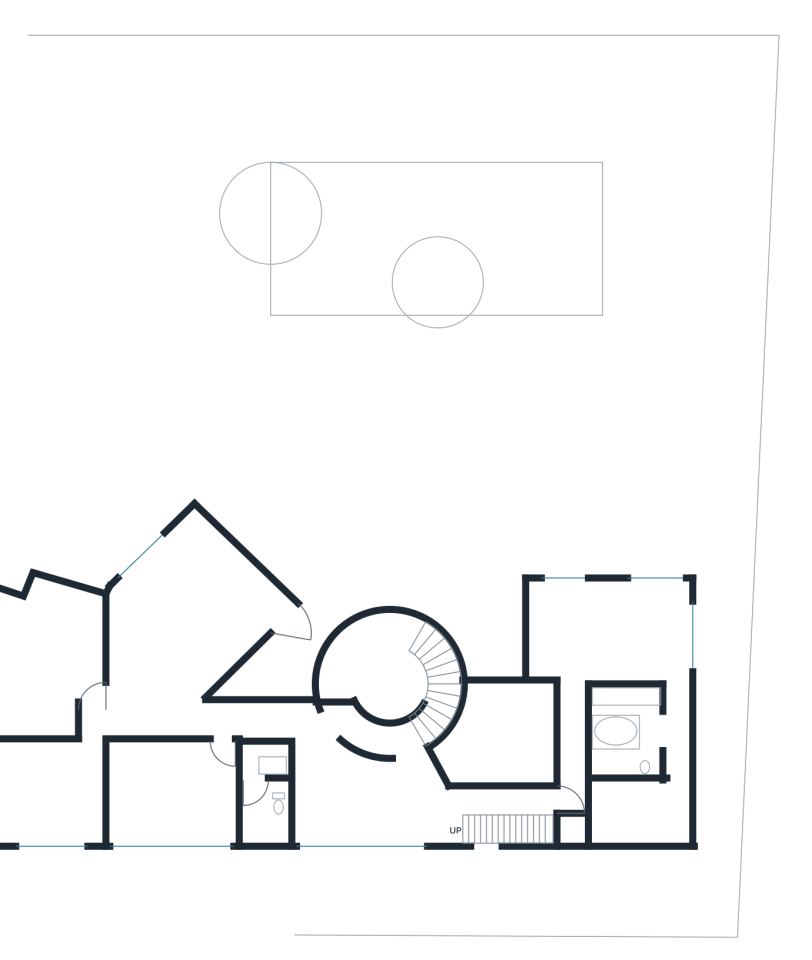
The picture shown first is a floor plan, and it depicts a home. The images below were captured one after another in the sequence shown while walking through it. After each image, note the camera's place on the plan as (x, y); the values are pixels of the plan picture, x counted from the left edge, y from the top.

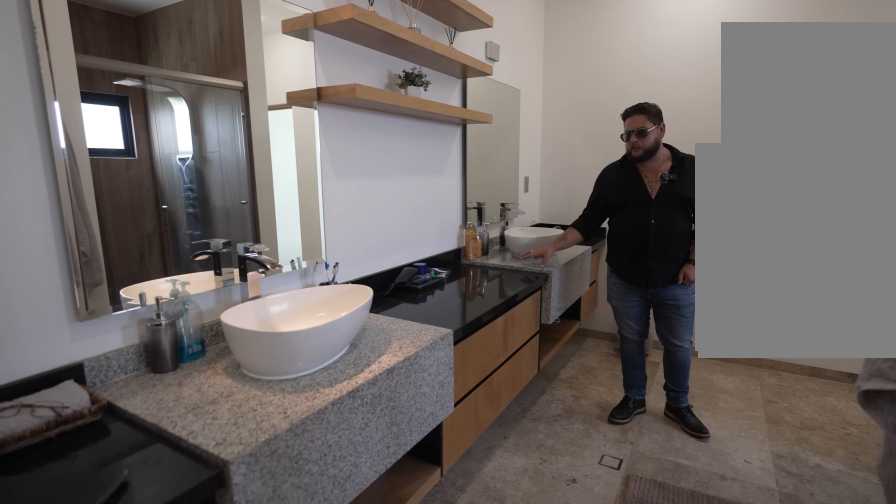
(654, 729)
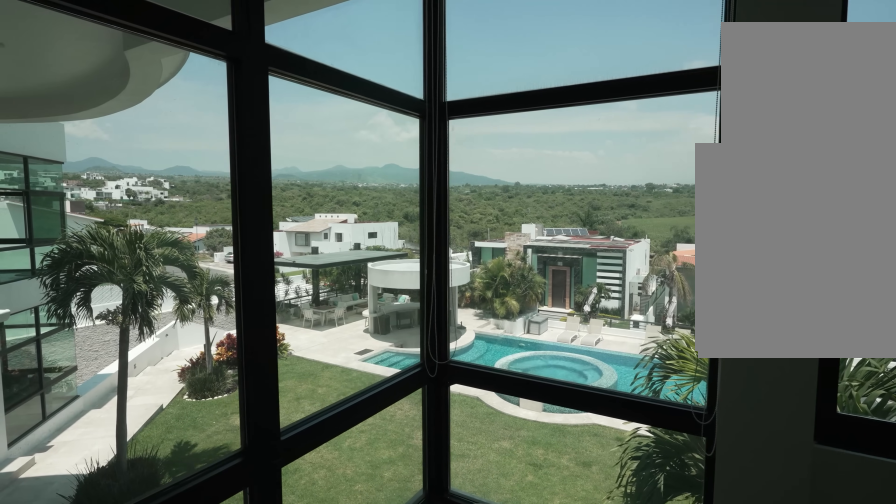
(595, 600)
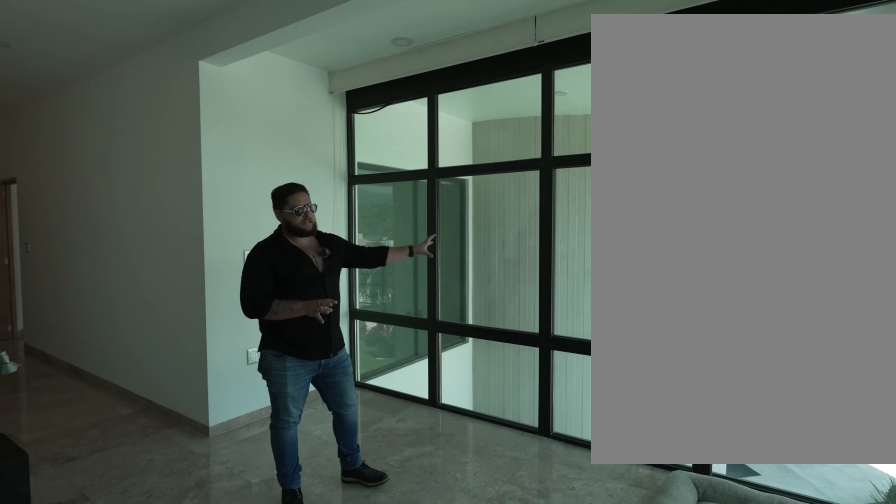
(595, 600)
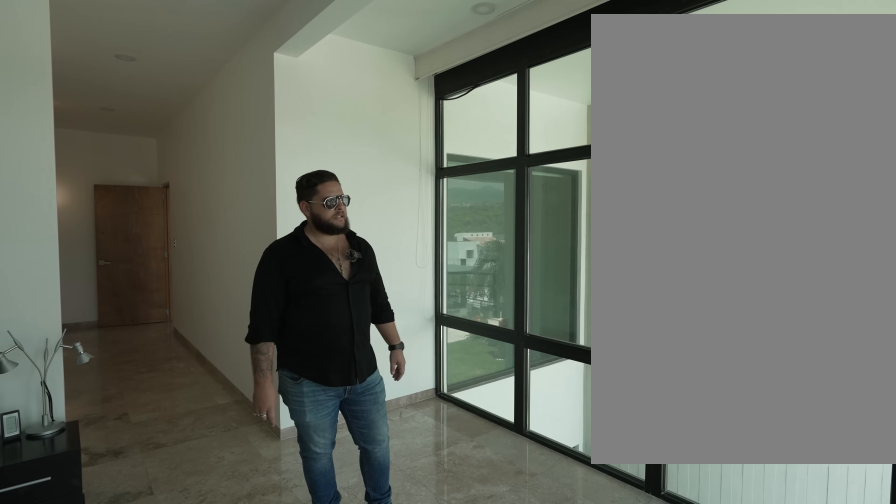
(595, 600)
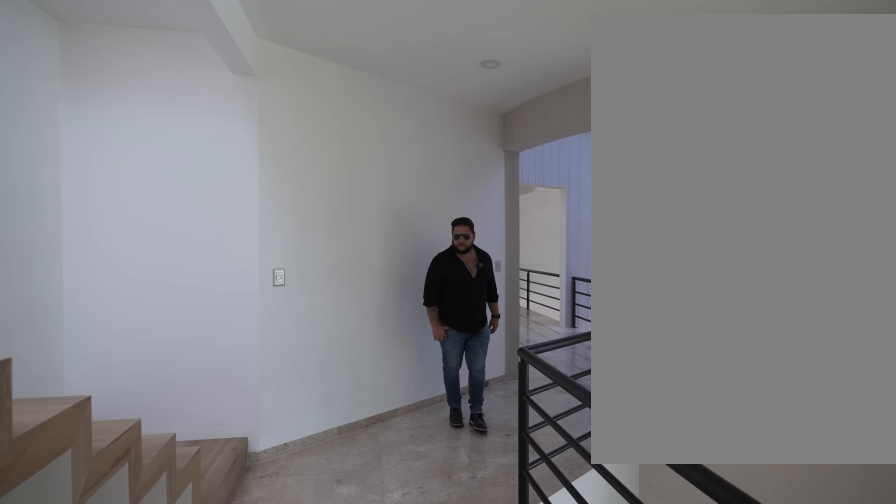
(526, 797)
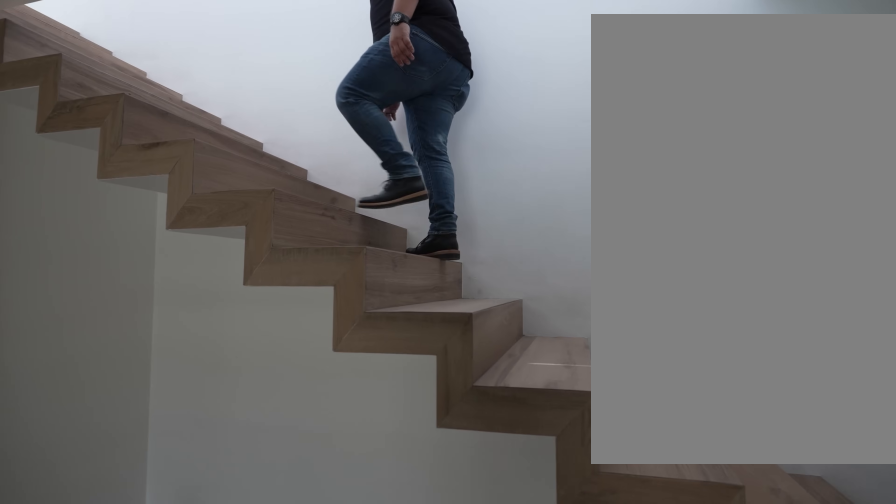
(492, 798)
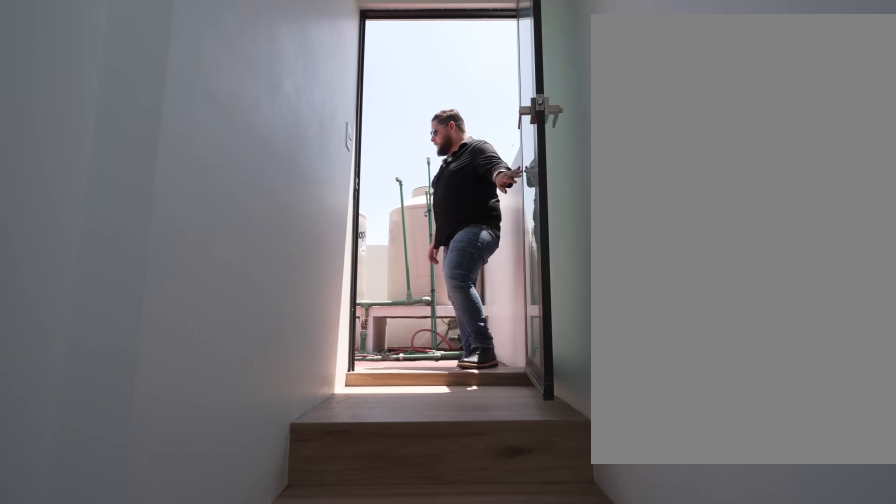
(484, 830)
